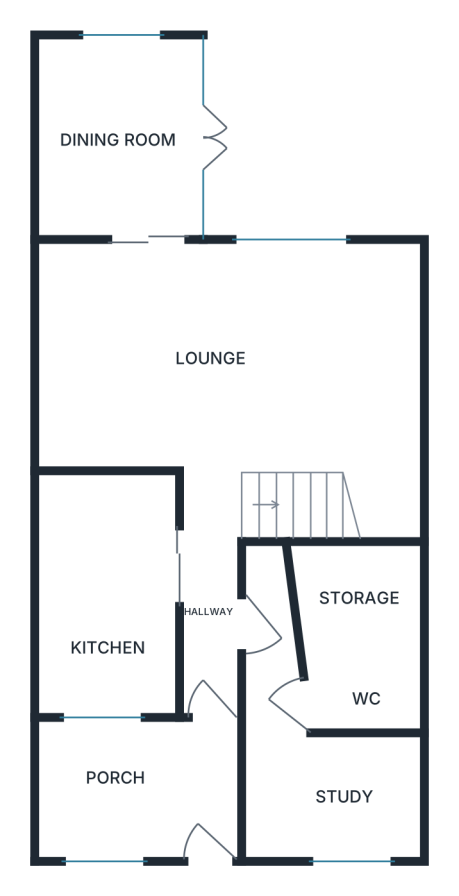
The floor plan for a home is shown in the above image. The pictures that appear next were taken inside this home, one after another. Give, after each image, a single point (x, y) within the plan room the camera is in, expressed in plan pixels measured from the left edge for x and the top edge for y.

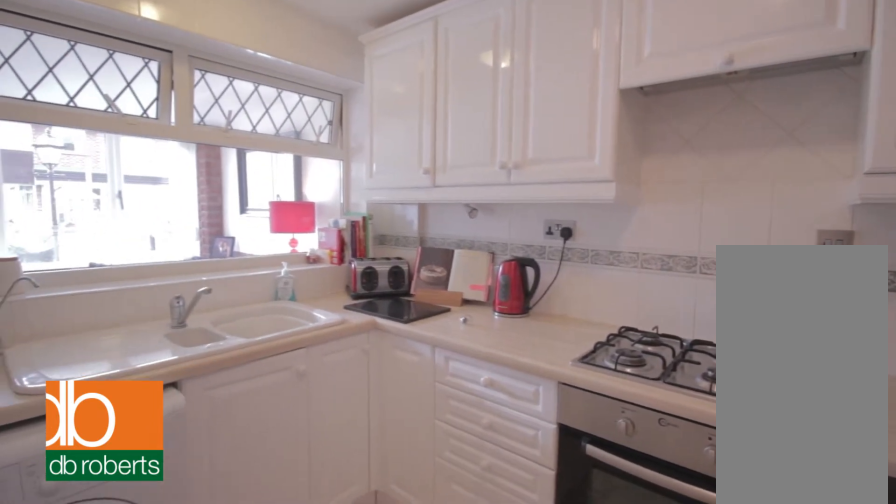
(109, 593)
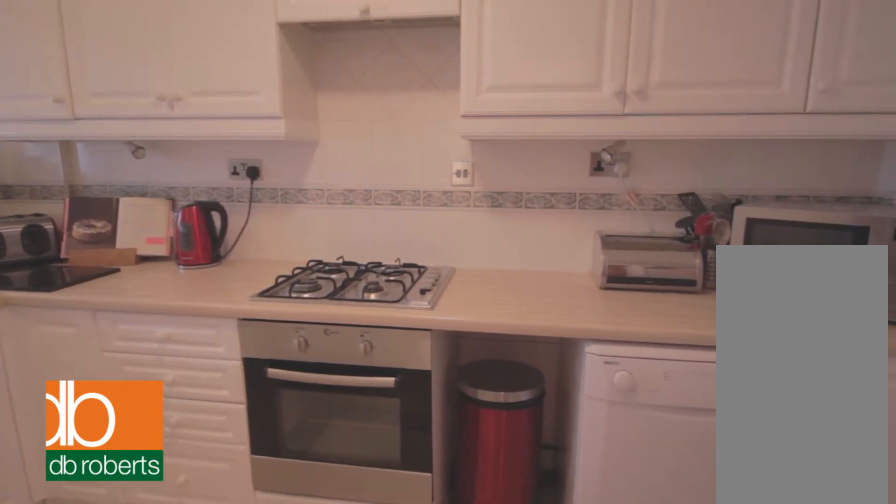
(109, 593)
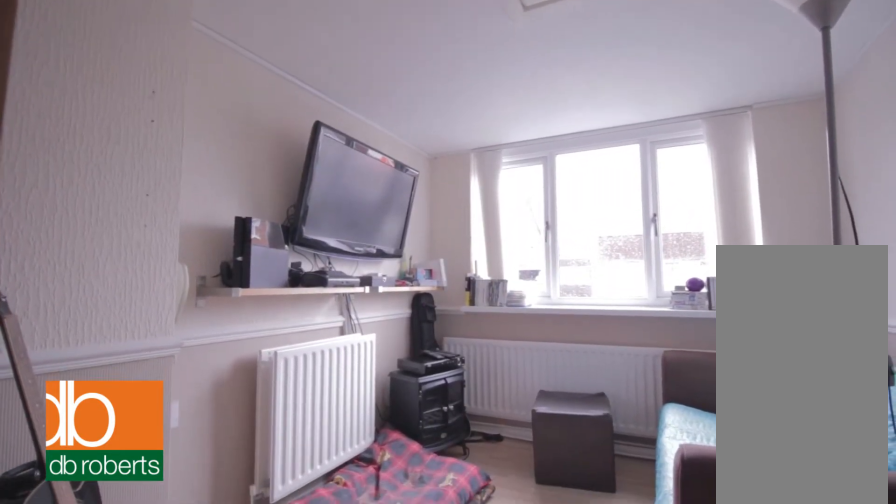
(313, 750)
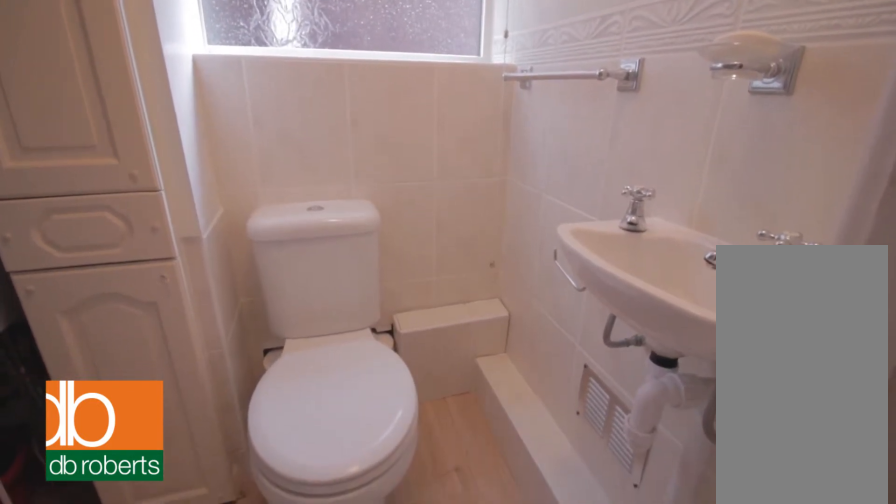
(359, 634)
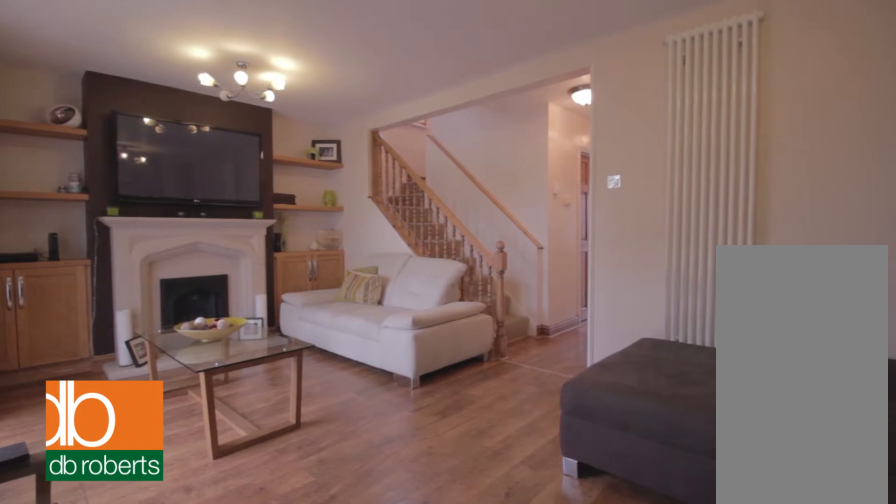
(227, 390)
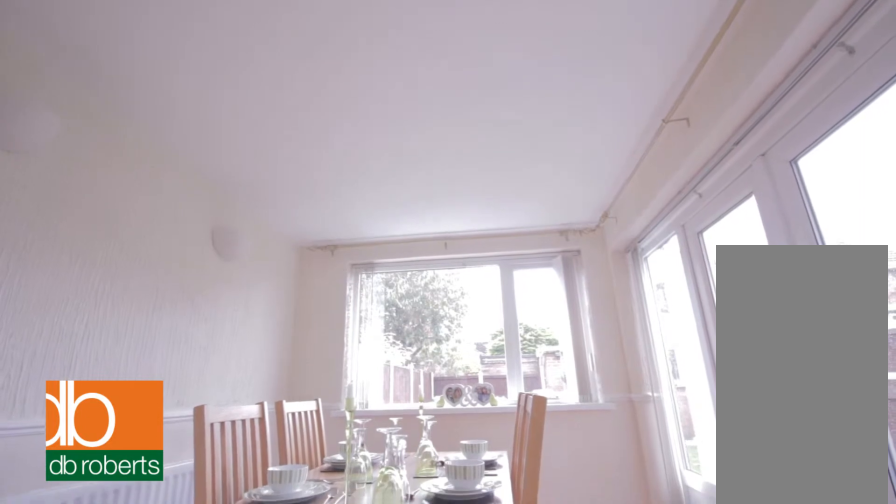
(119, 140)
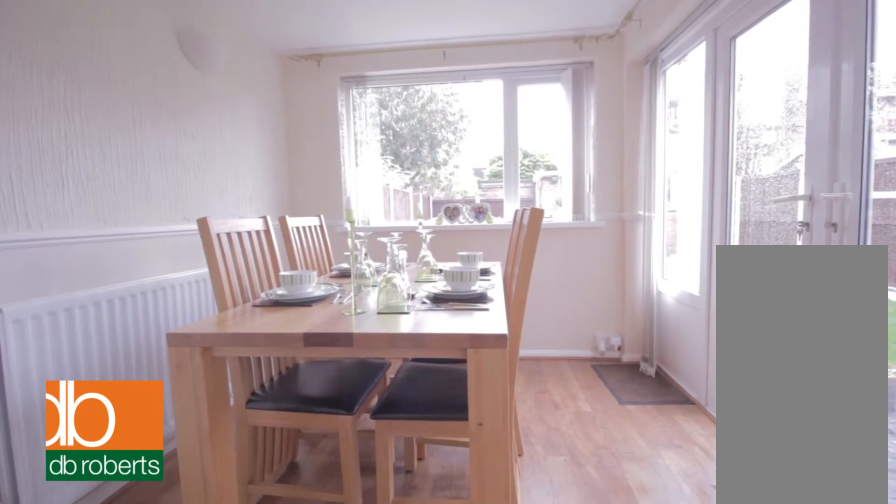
(119, 140)
